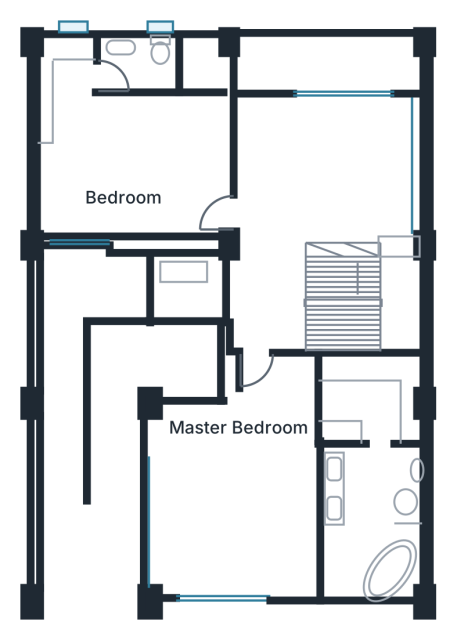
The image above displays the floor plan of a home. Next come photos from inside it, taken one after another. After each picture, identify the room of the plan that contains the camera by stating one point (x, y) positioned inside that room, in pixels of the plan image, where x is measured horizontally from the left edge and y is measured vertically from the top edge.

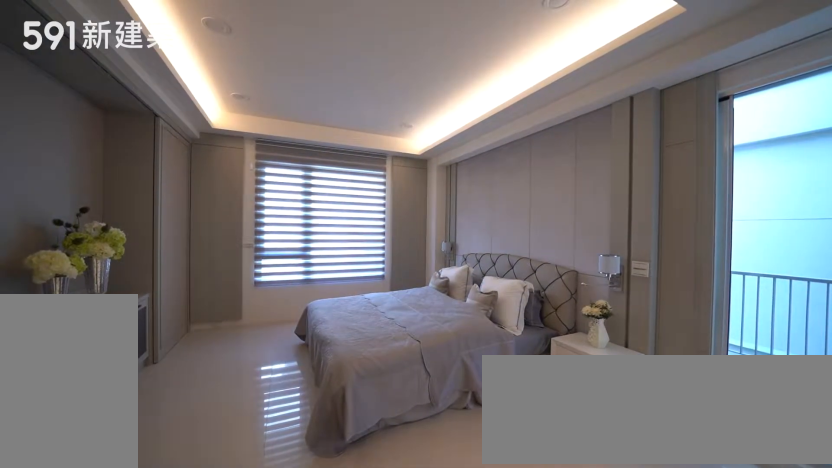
(234, 499)
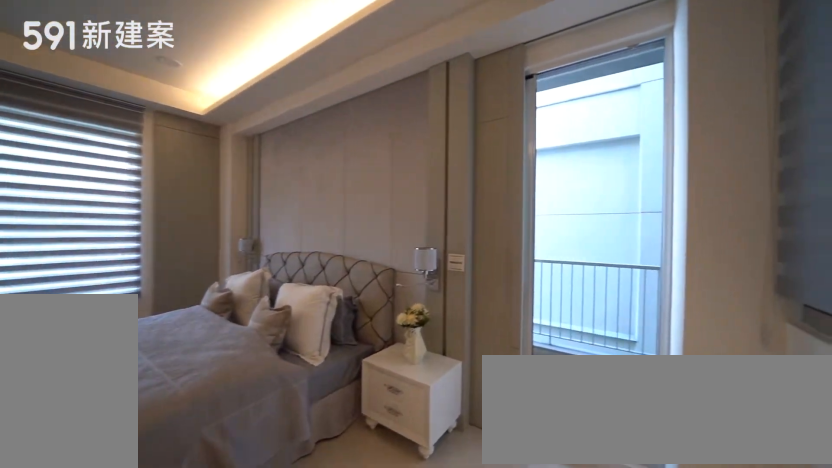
(234, 499)
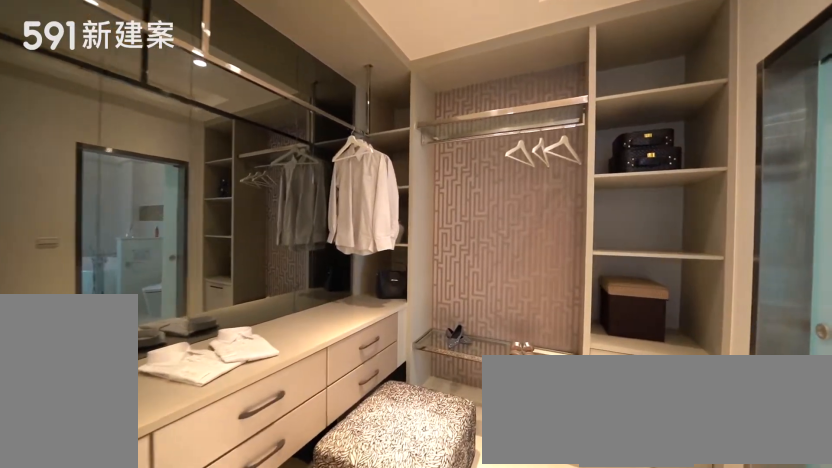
(379, 403)
